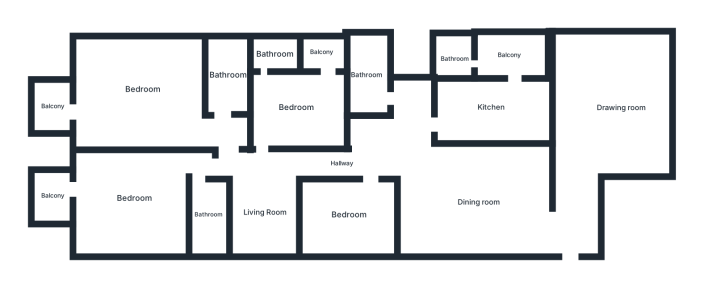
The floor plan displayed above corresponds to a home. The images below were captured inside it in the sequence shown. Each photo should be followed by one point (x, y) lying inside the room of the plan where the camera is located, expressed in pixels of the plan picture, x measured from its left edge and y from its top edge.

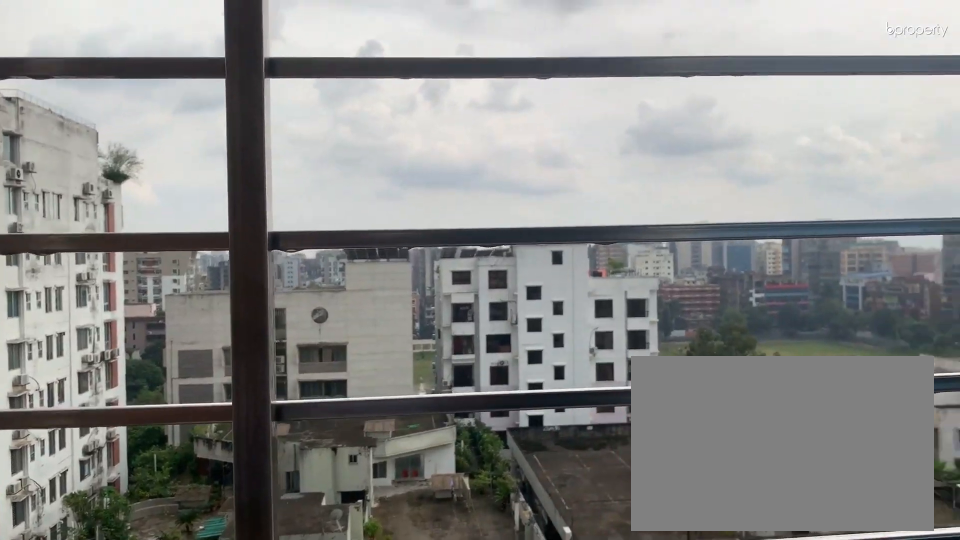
(51, 105)
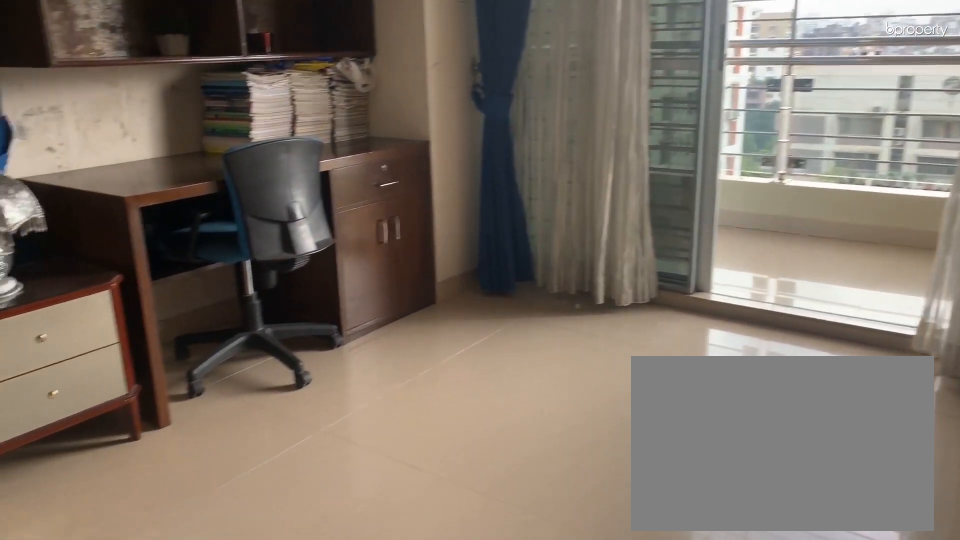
(134, 196)
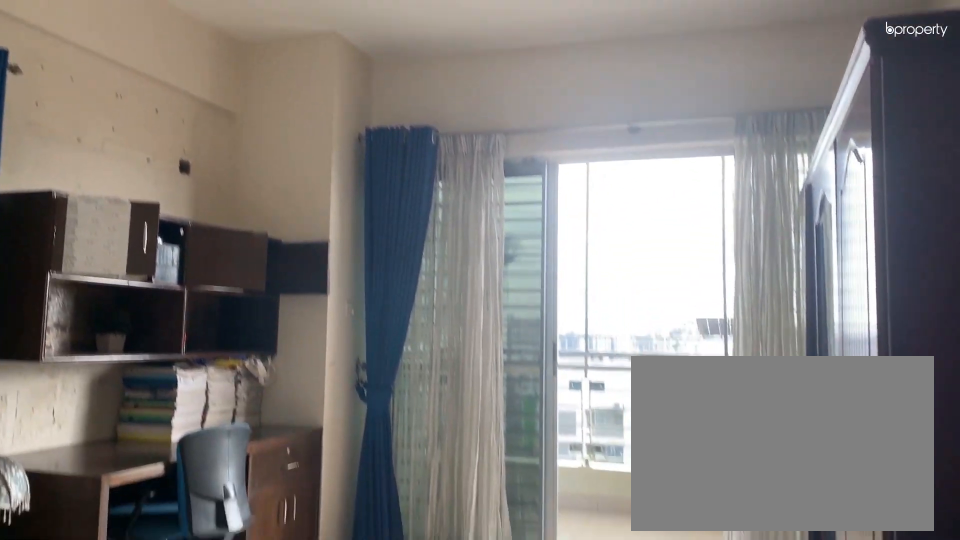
(134, 196)
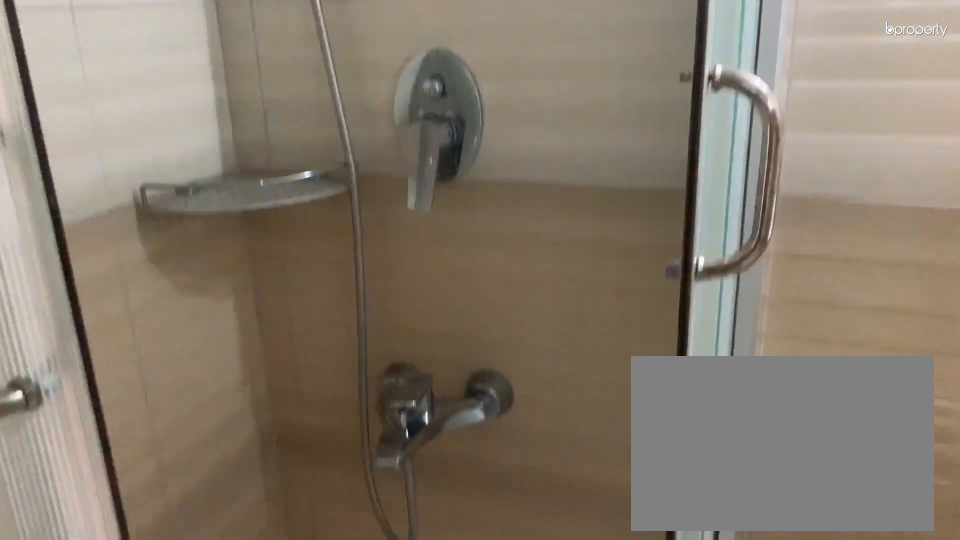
(208, 213)
